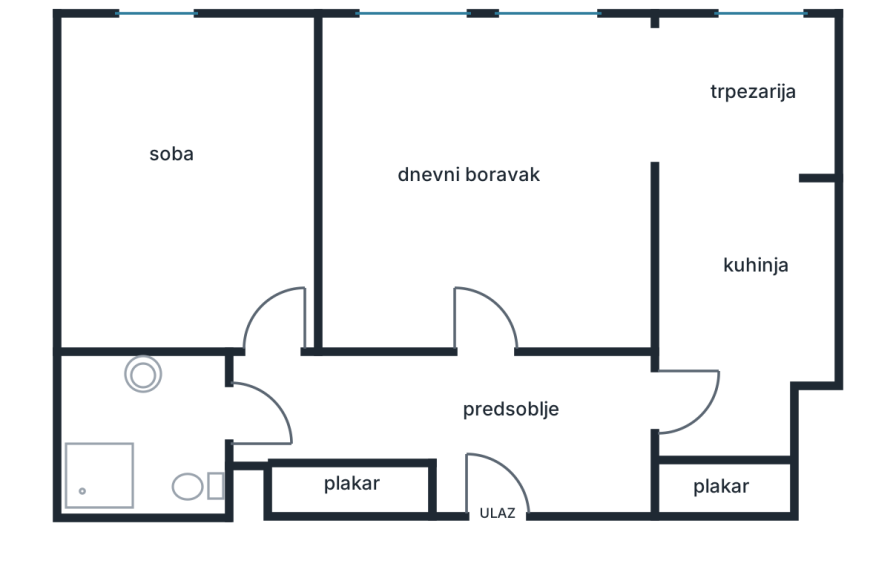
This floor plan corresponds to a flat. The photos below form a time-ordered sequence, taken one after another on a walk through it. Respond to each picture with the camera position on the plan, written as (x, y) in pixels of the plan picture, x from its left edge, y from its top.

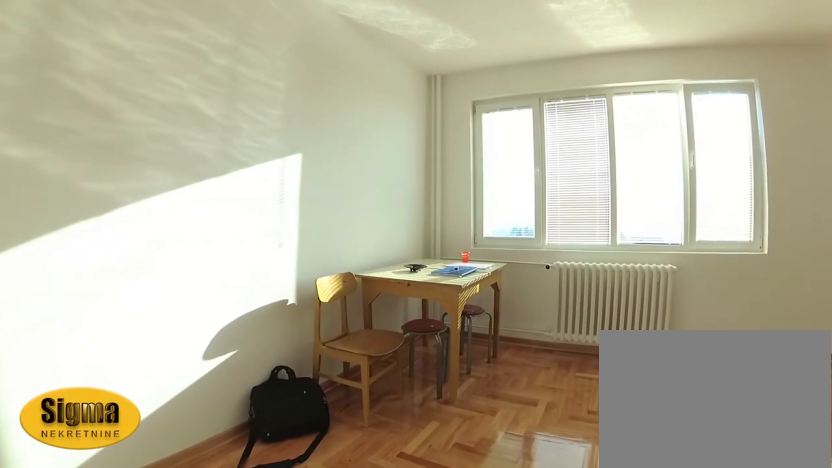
(422, 283)
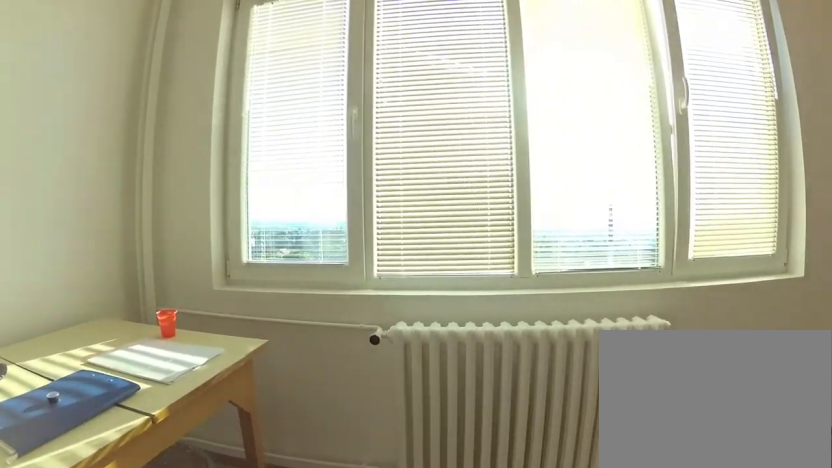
(412, 137)
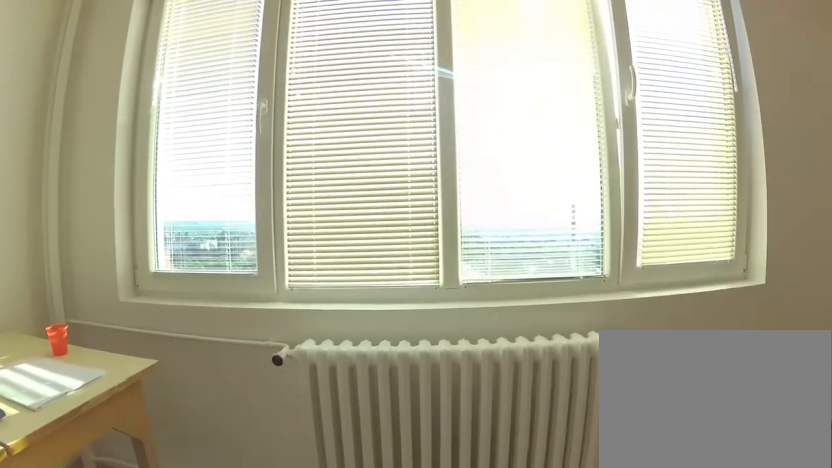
(413, 123)
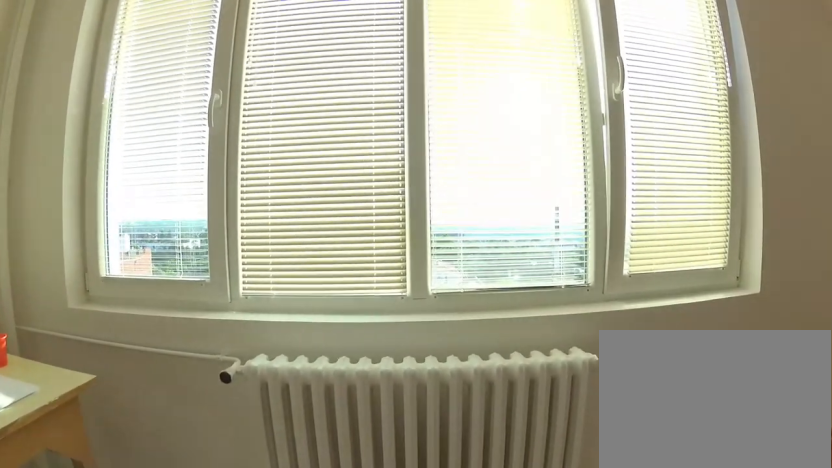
(412, 118)
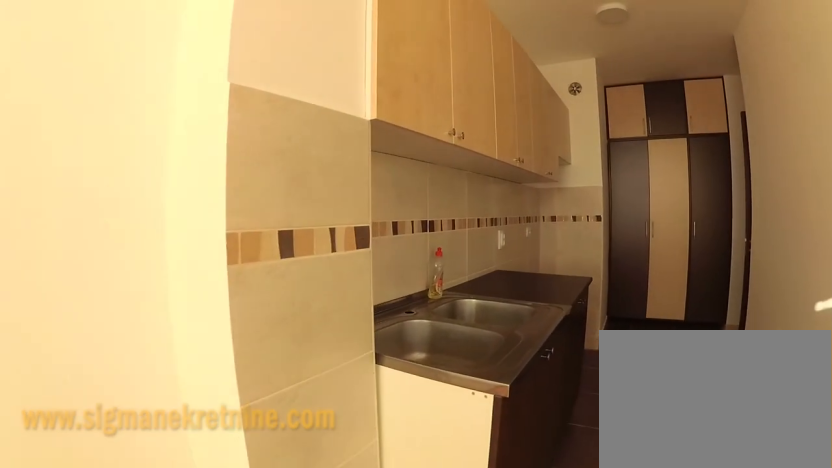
(736, 110)
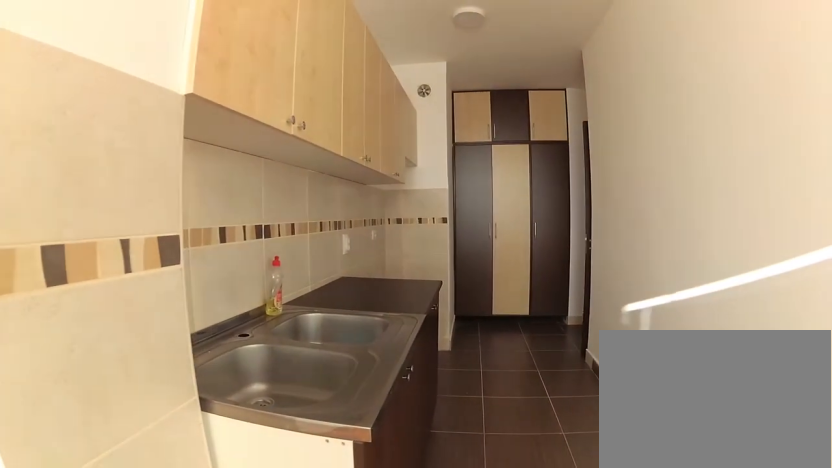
(744, 136)
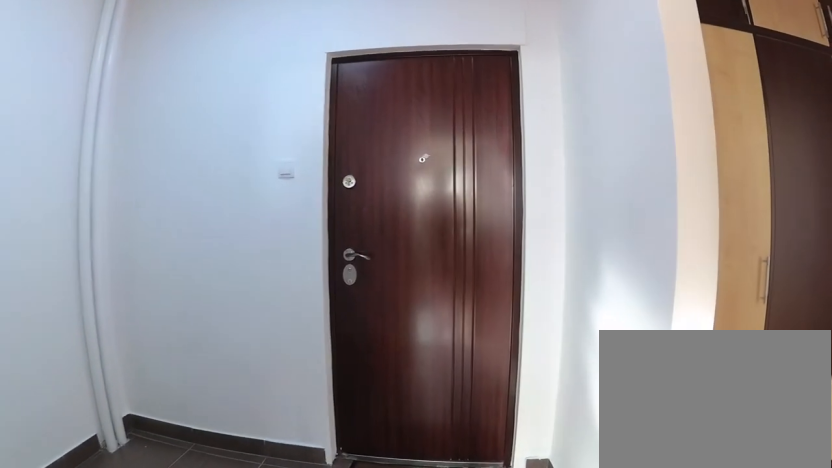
(489, 336)
